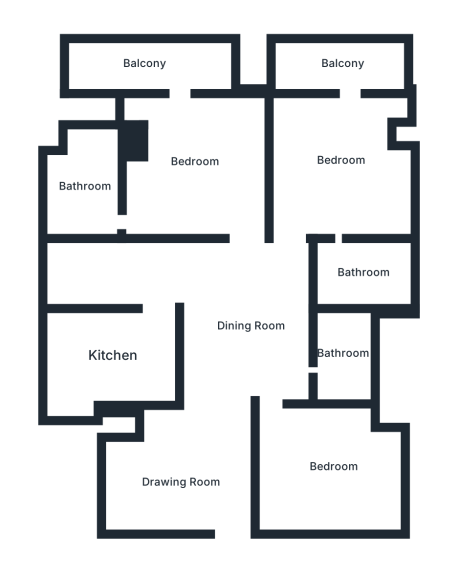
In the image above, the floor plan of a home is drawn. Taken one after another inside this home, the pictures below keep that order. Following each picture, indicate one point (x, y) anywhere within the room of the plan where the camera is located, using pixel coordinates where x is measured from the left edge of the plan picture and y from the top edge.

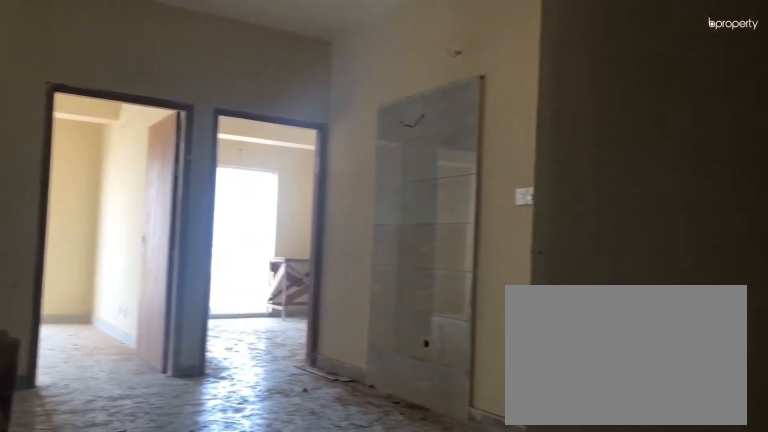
(186, 481)
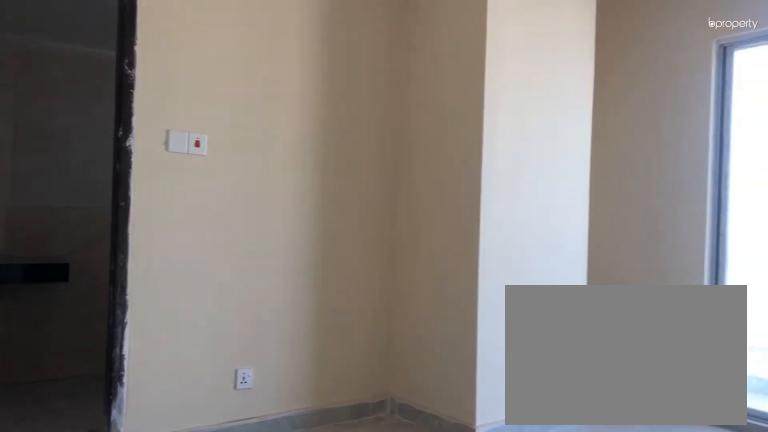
(195, 161)
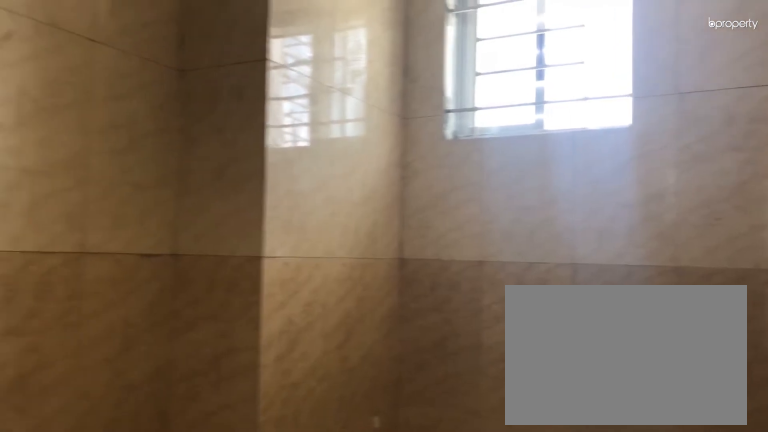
(85, 188)
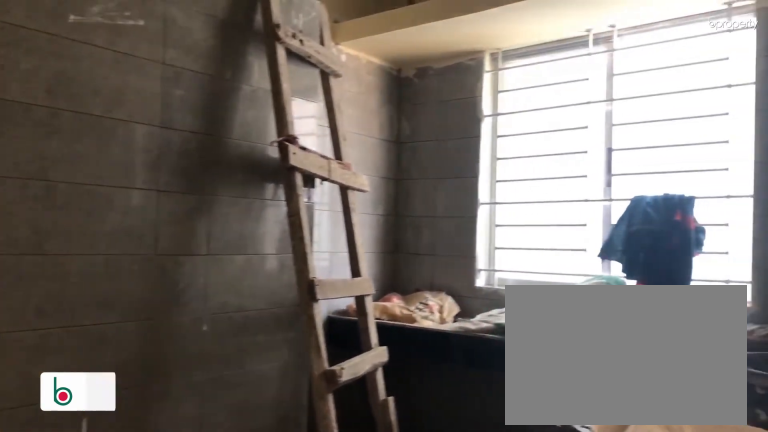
(112, 356)
